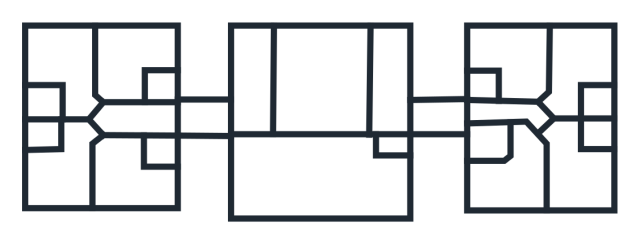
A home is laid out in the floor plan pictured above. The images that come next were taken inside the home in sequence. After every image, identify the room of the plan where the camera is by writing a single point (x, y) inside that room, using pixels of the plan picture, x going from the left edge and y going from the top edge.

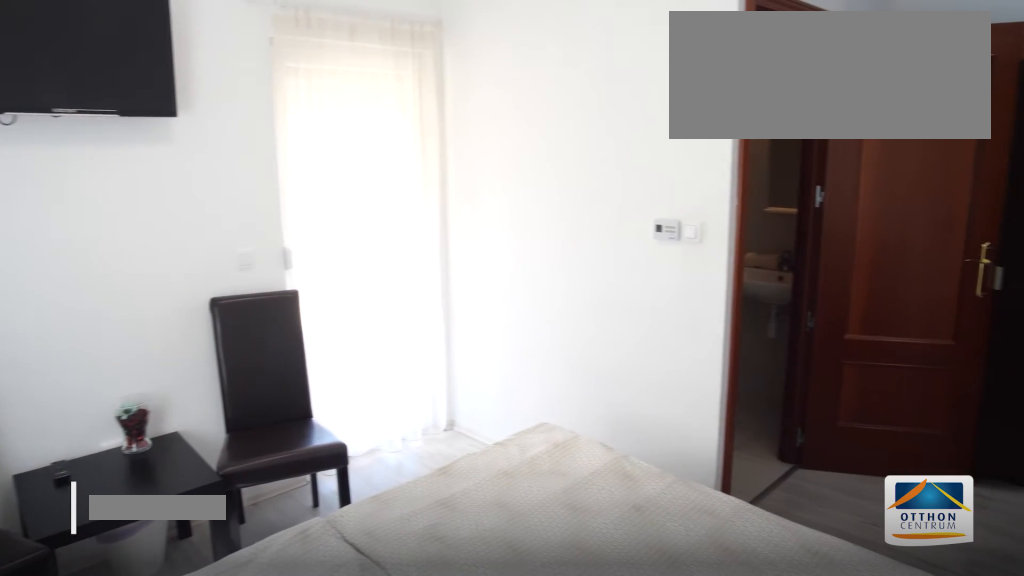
(61, 173)
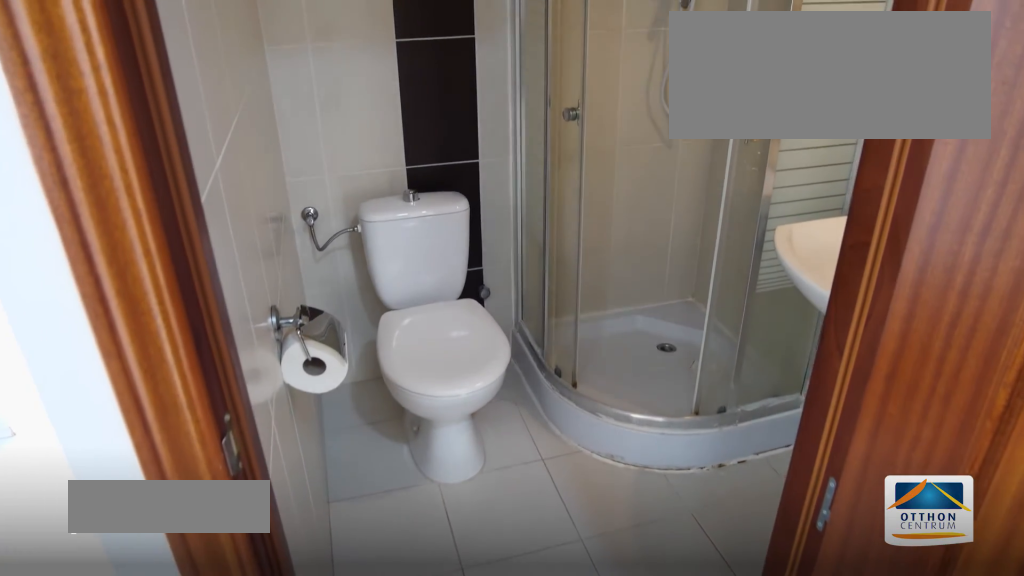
(45, 135)
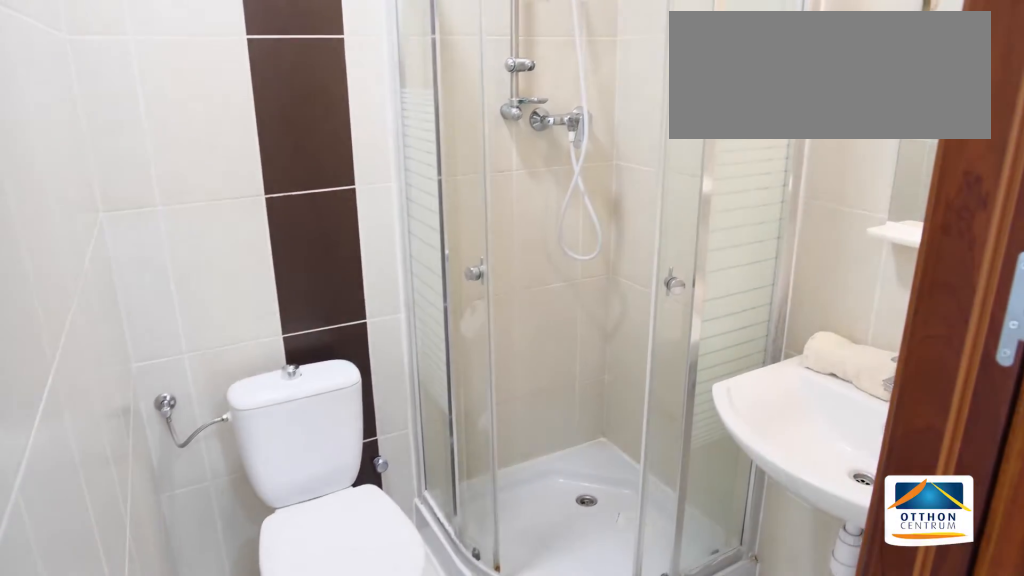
(45, 135)
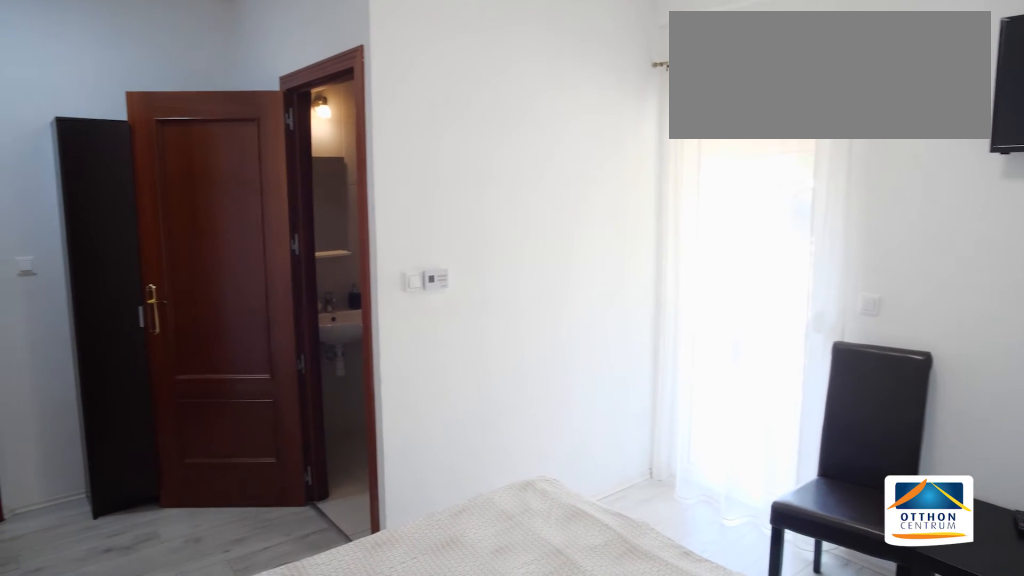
(58, 58)
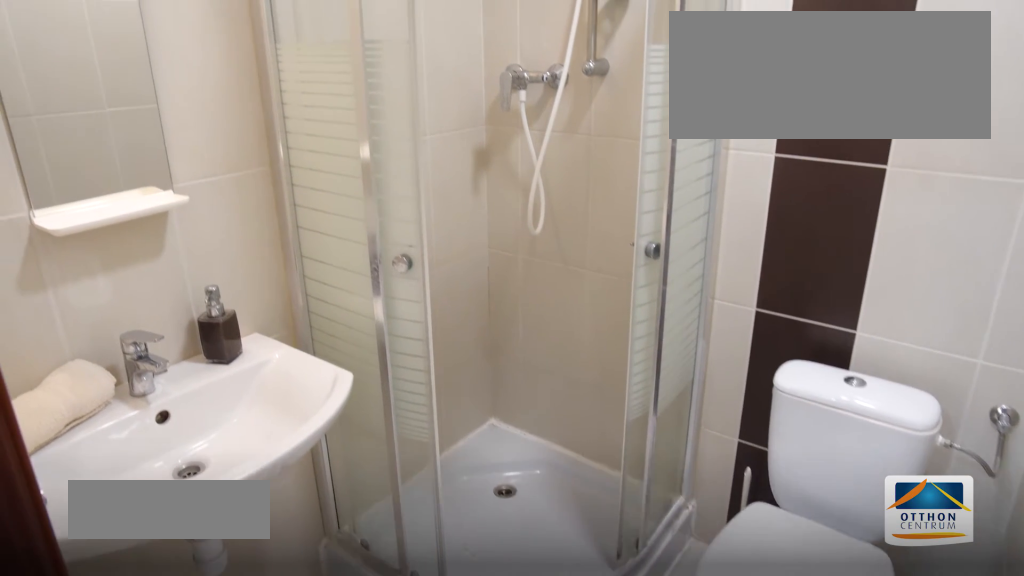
(43, 102)
